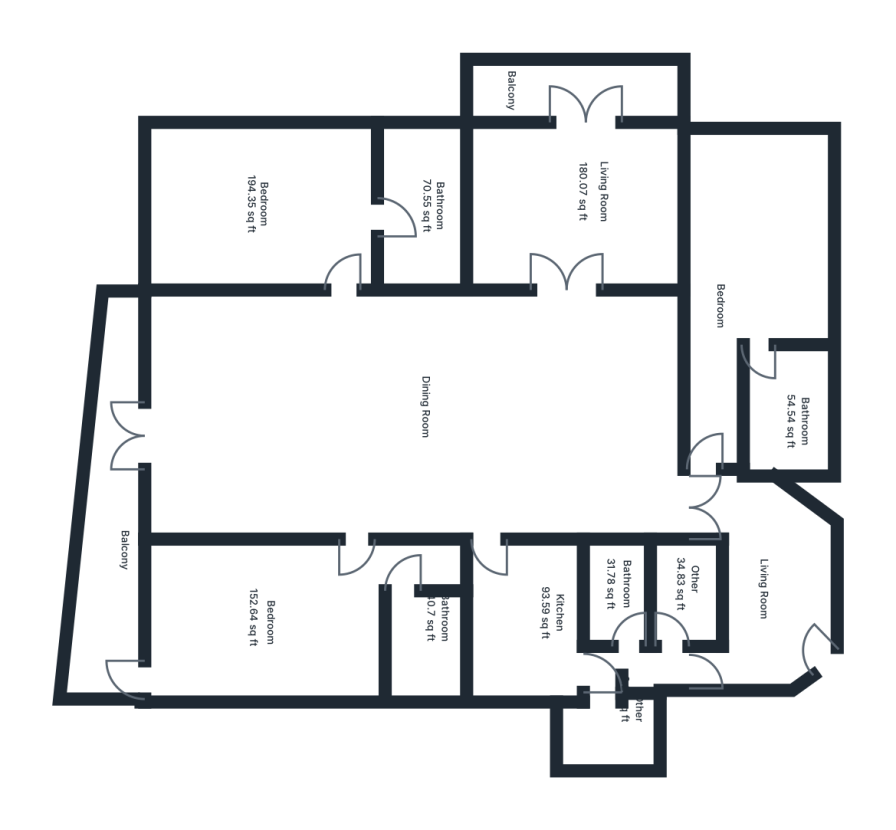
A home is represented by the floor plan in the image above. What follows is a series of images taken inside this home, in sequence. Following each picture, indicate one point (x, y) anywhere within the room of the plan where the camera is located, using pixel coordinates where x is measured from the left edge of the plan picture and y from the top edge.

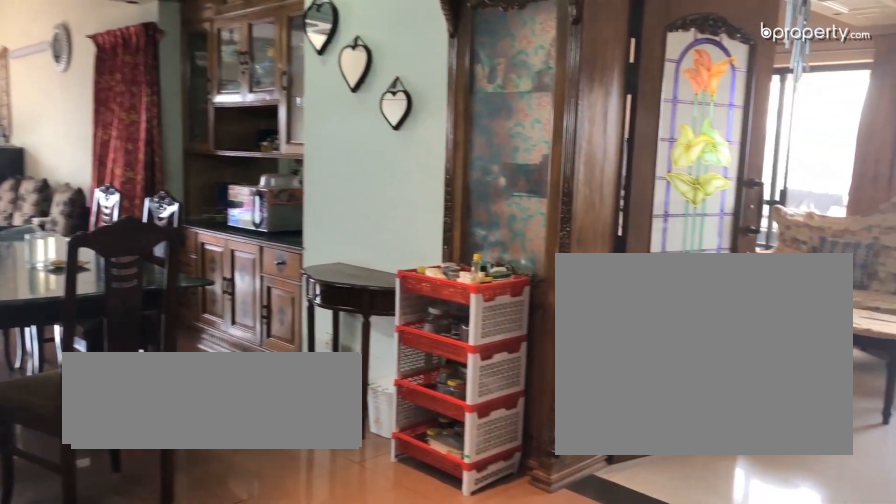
(539, 355)
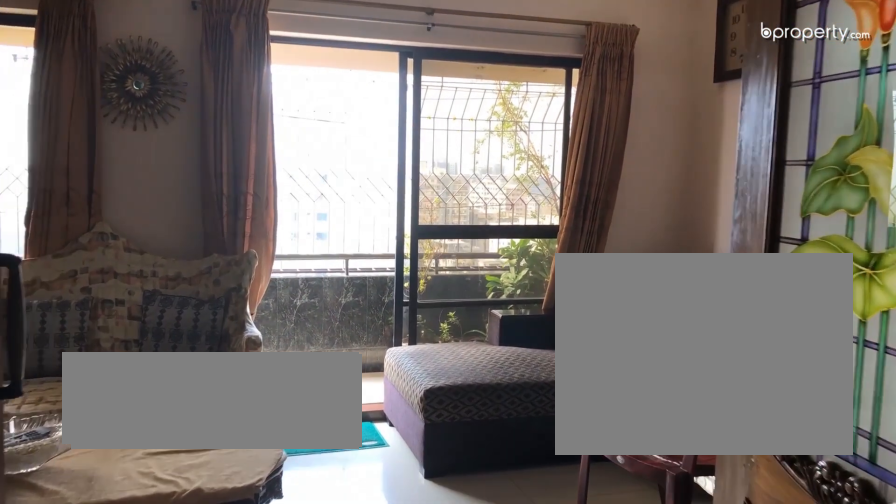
(564, 283)
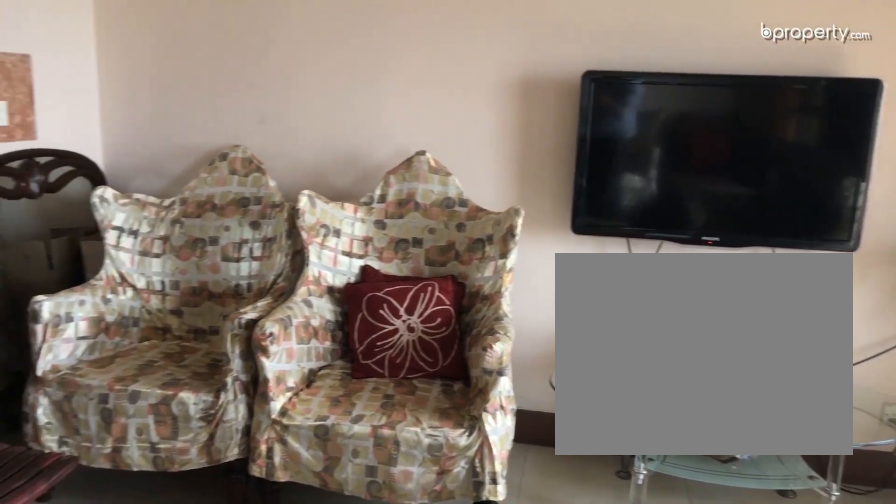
(577, 170)
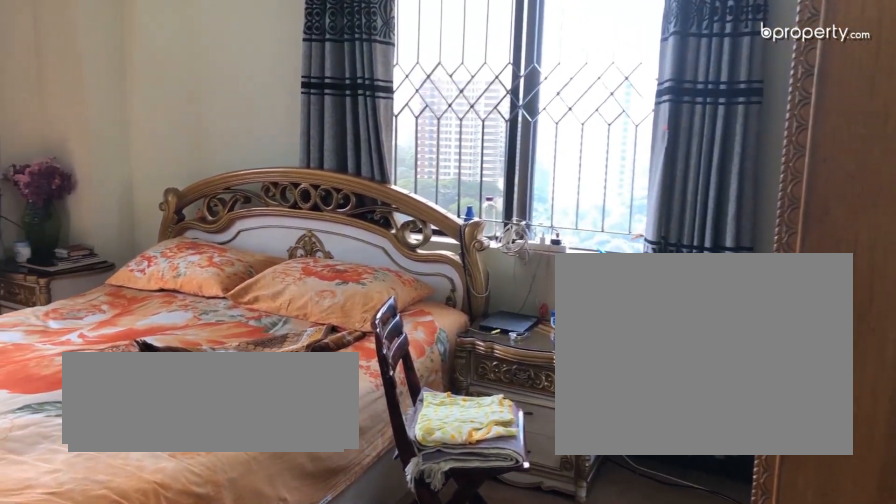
(322, 172)
